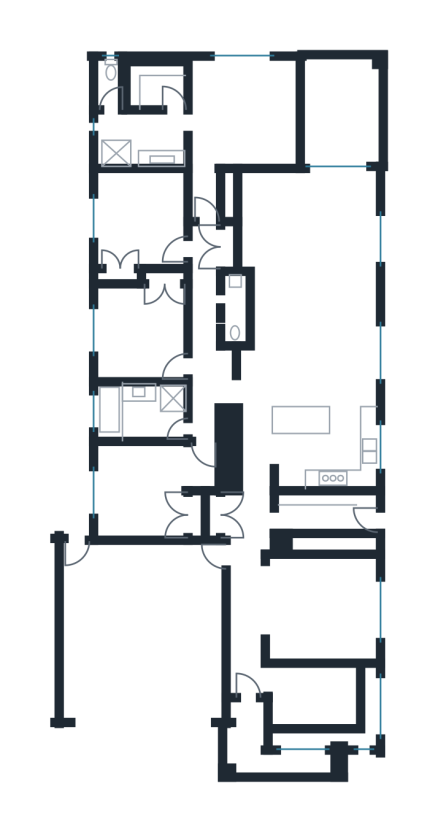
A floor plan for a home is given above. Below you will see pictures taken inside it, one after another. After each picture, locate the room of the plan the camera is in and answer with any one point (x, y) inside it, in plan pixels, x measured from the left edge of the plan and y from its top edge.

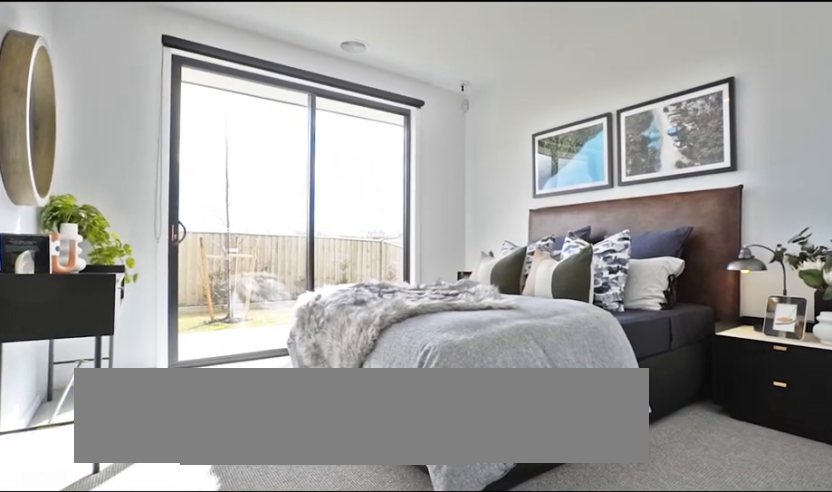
(242, 113)
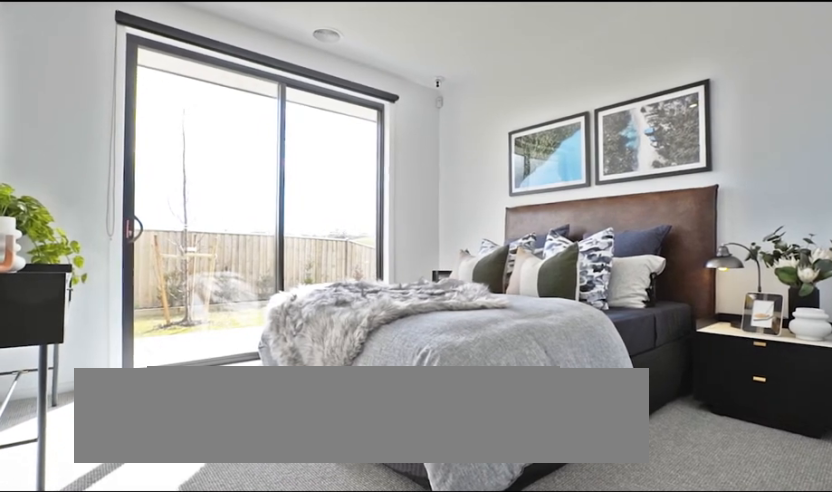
(242, 113)
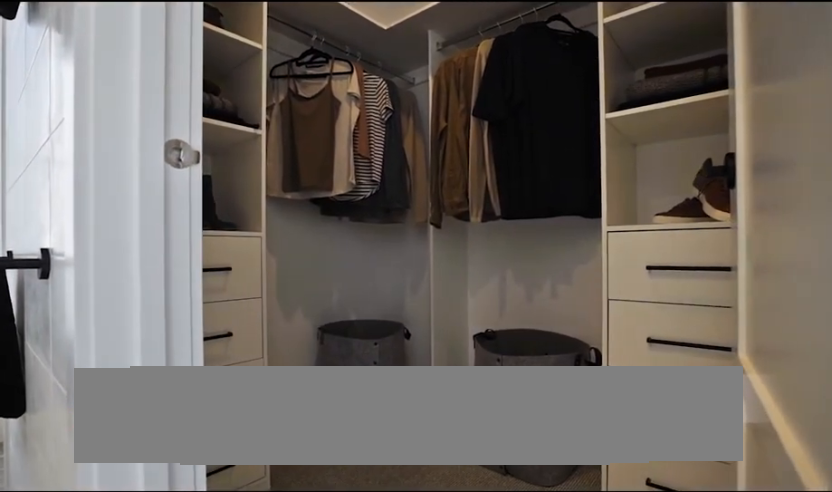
(156, 85)
